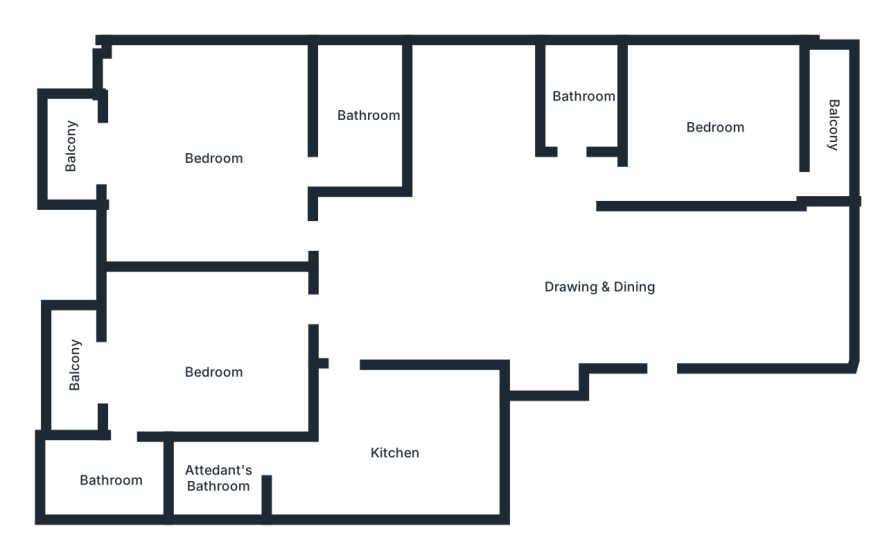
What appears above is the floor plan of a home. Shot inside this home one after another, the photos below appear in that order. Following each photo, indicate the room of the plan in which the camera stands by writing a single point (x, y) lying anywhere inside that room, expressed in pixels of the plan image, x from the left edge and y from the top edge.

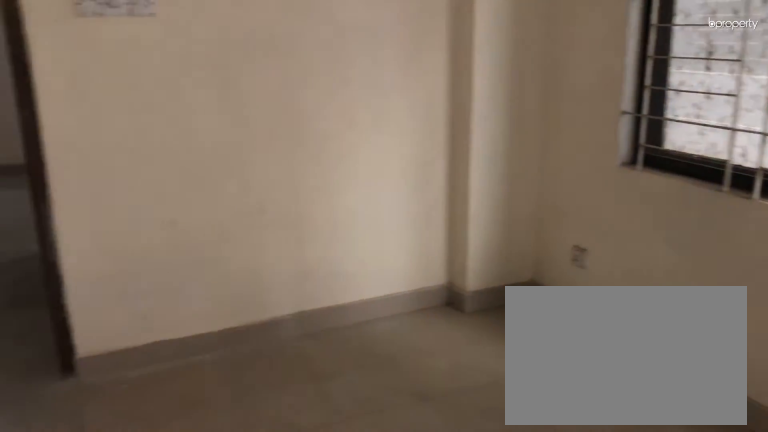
(712, 134)
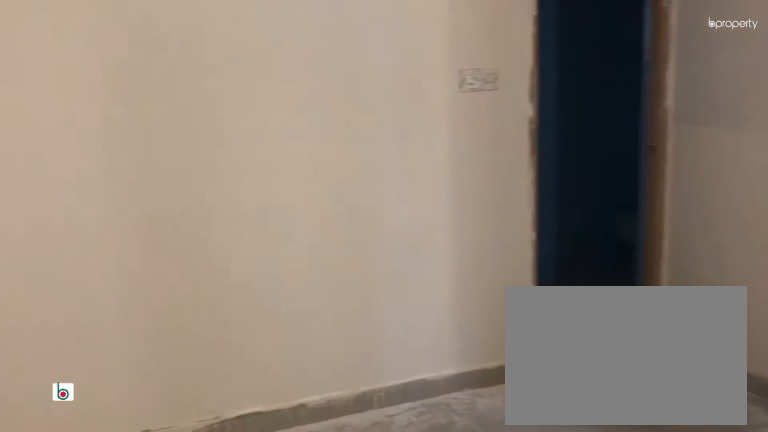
(215, 372)
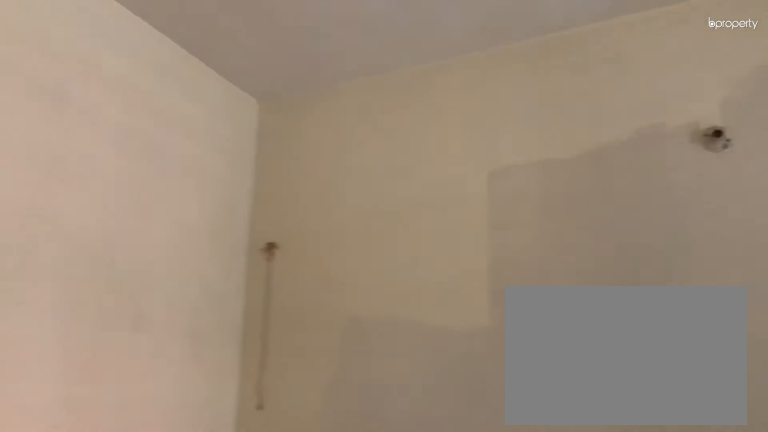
(215, 372)
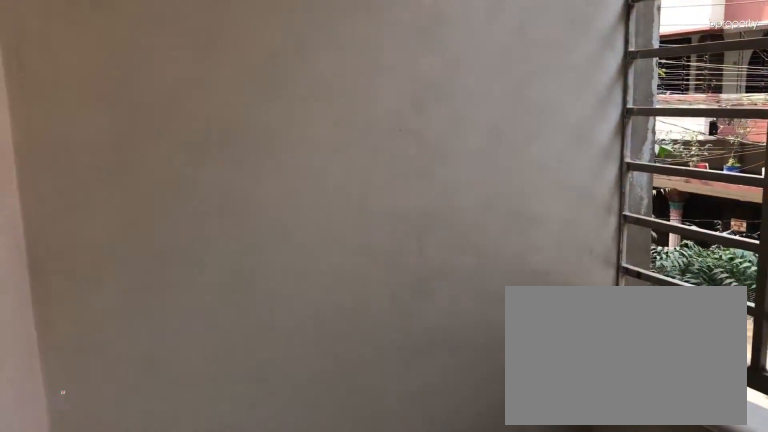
(80, 371)
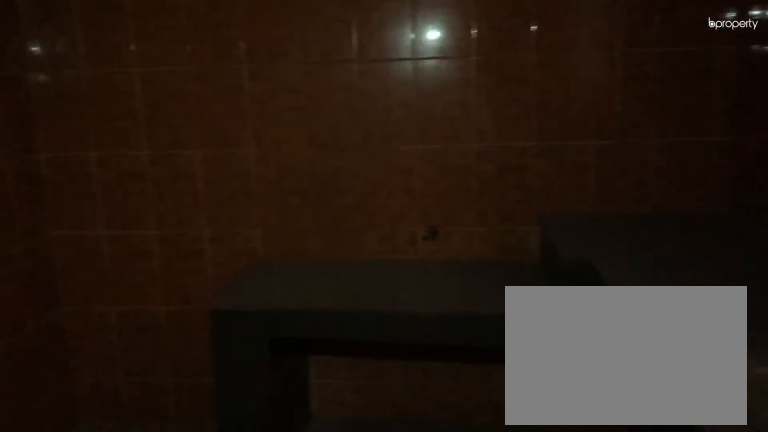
(395, 450)
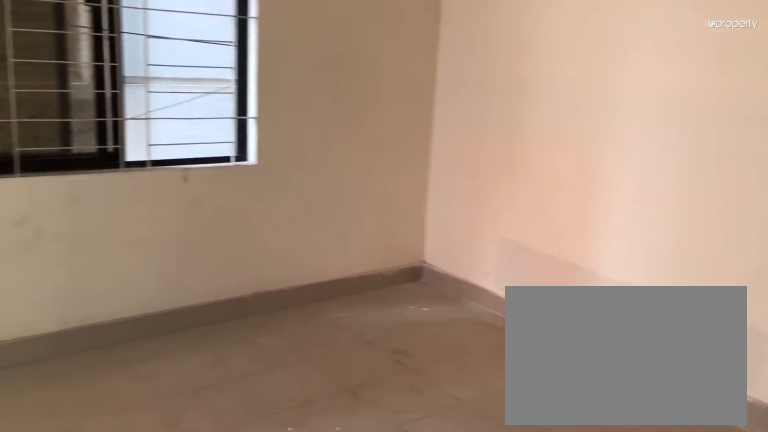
(213, 157)
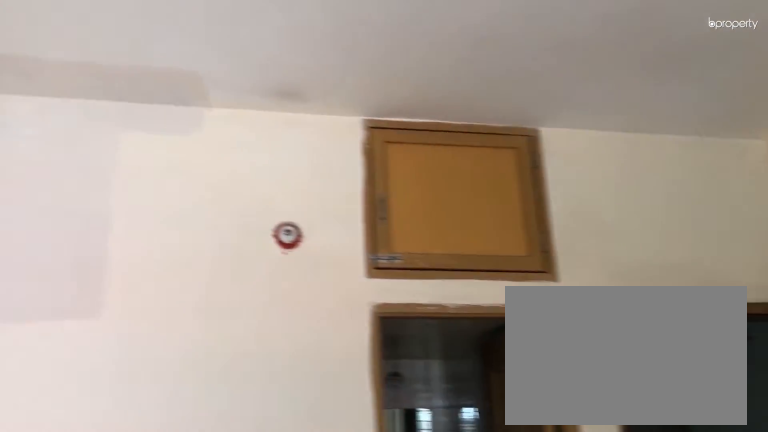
(213, 157)
